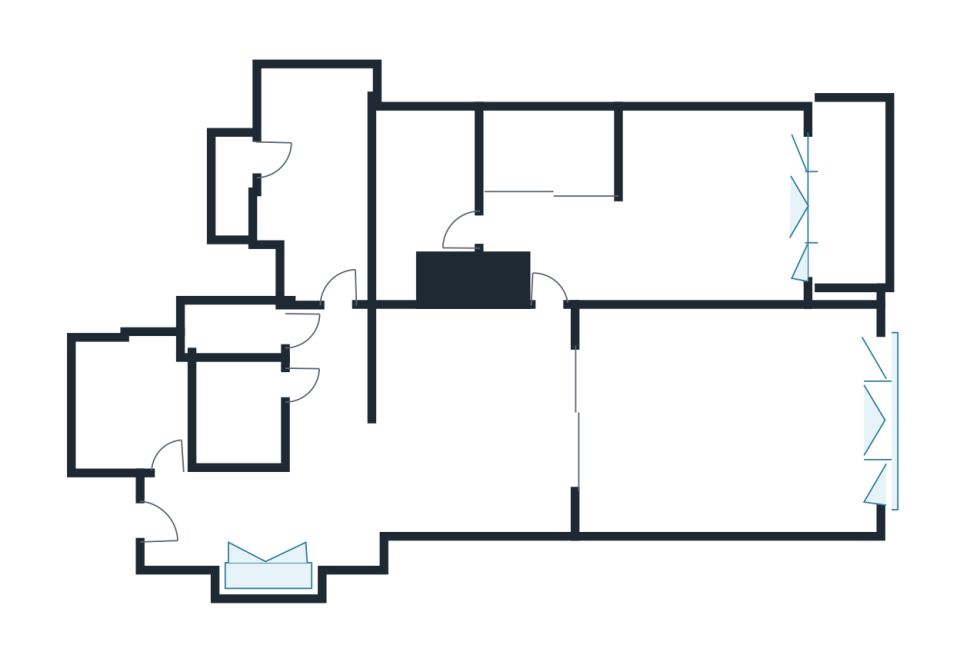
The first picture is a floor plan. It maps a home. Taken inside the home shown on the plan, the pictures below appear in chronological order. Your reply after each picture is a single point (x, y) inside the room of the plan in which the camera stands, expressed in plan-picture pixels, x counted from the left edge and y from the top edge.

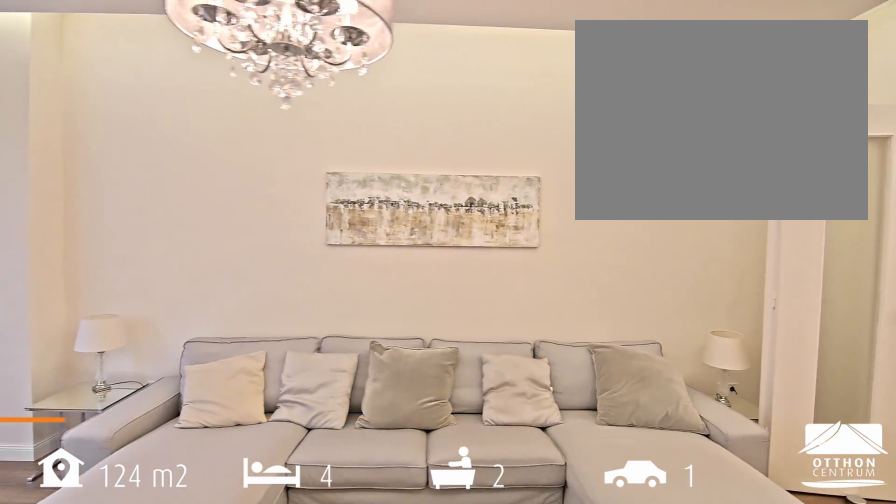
(730, 430)
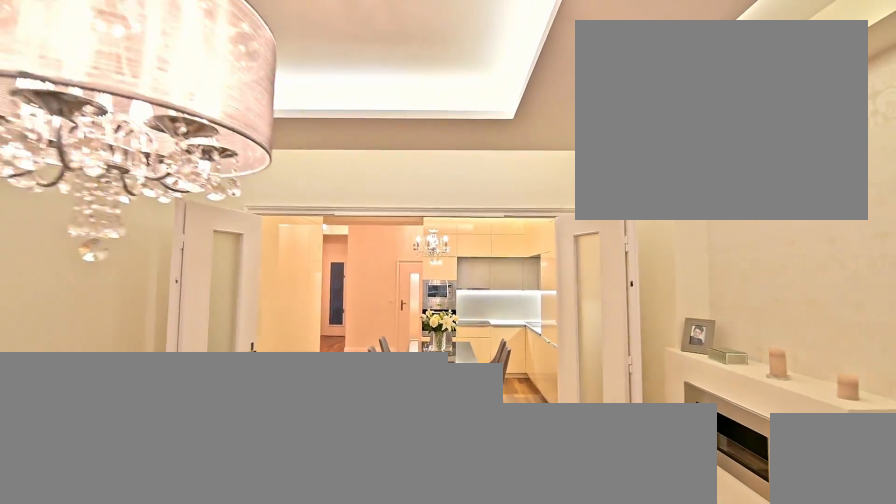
(730, 430)
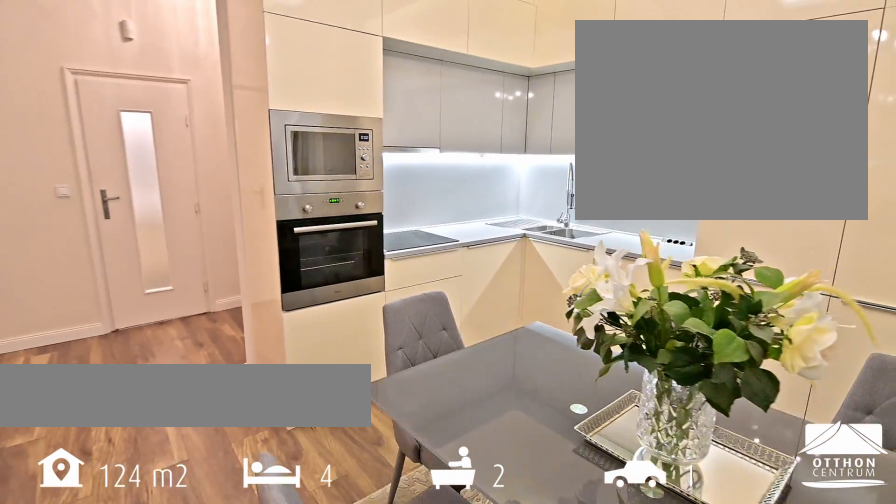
(501, 432)
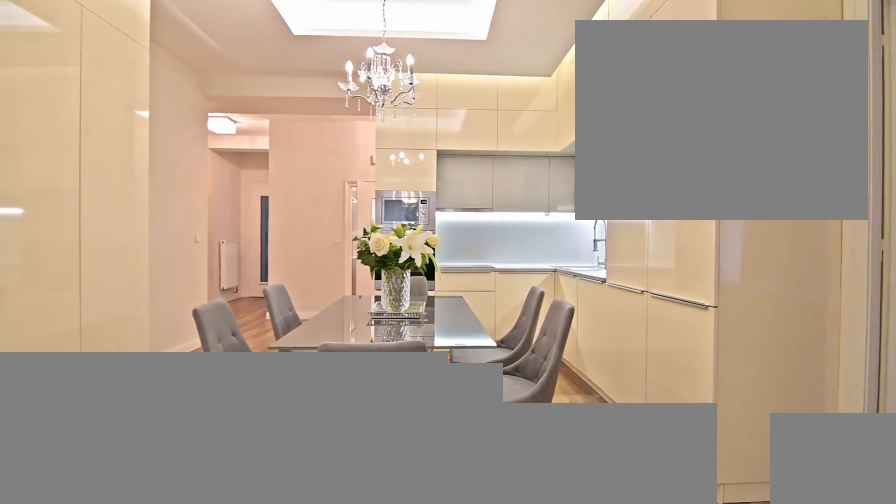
(501, 432)
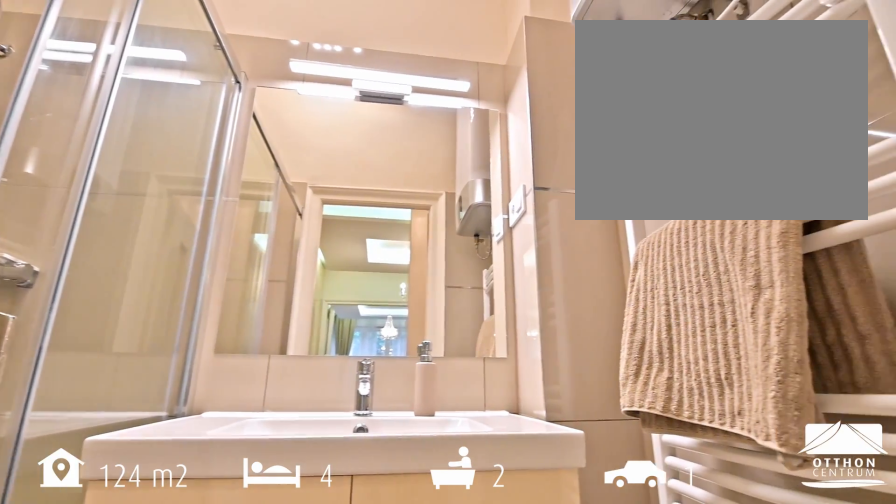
(243, 422)
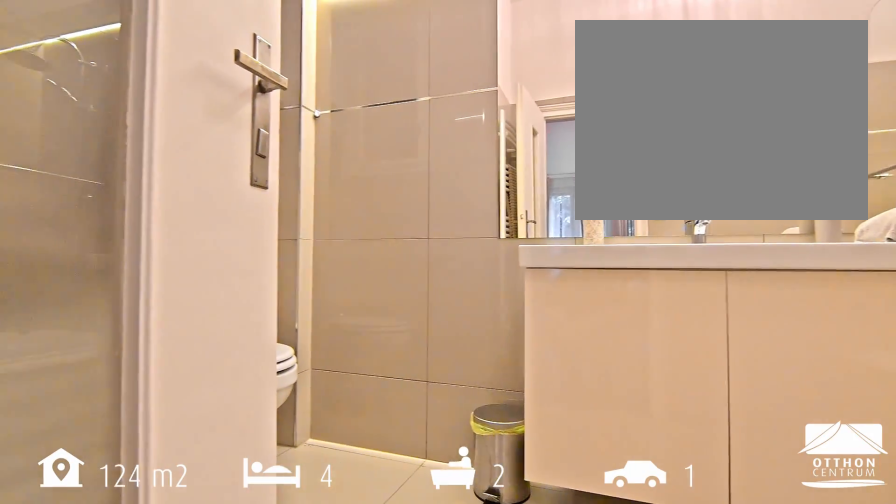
(427, 216)
